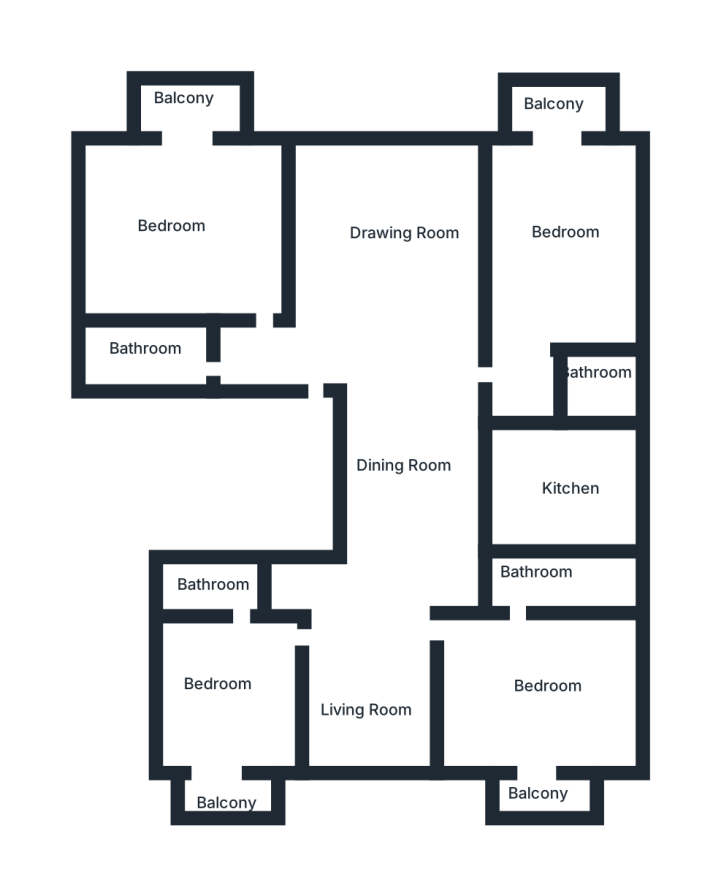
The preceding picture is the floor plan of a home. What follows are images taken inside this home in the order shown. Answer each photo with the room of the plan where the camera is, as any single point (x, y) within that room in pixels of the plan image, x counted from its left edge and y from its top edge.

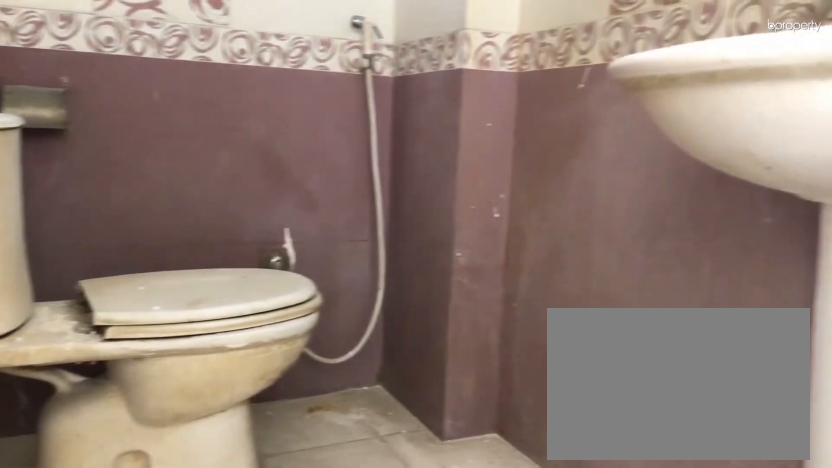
(592, 384)
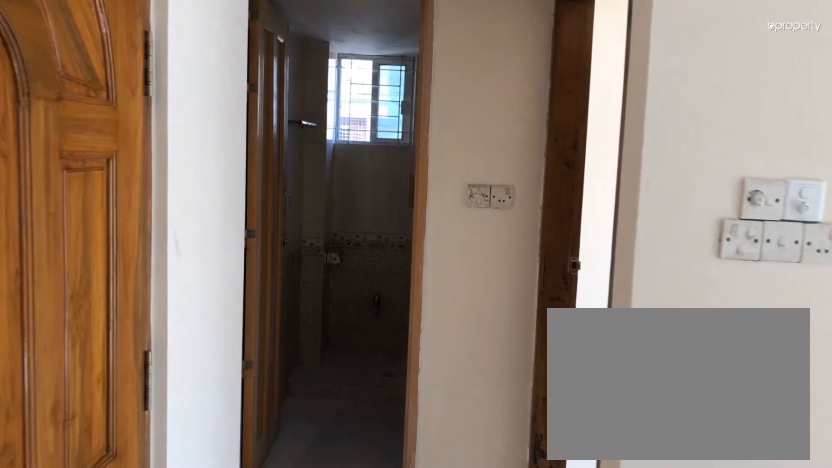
(298, 361)
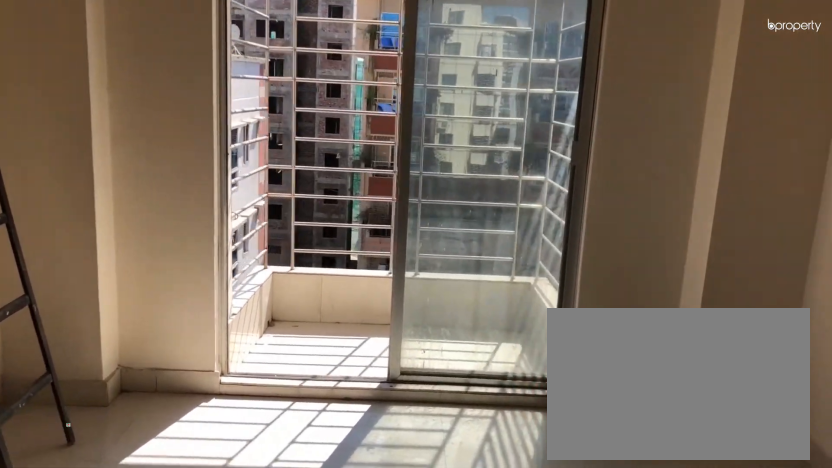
(189, 240)
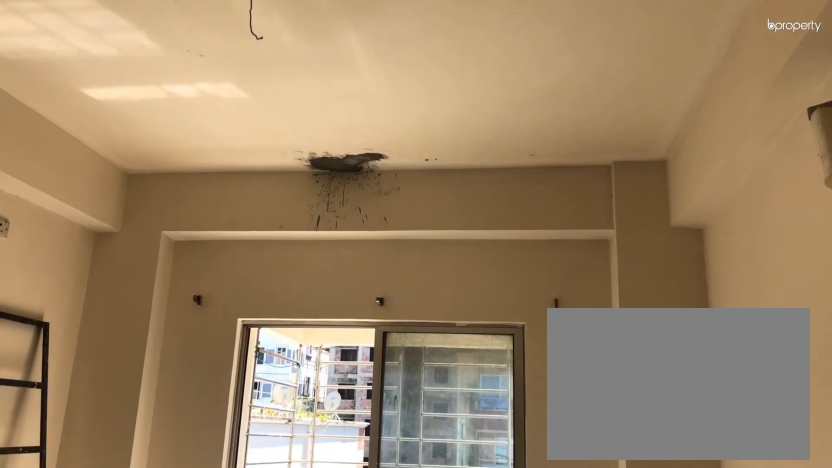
(189, 240)
